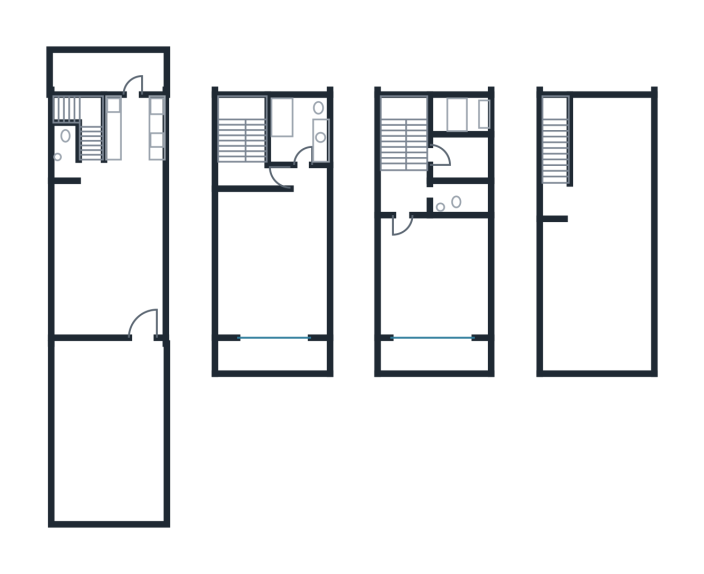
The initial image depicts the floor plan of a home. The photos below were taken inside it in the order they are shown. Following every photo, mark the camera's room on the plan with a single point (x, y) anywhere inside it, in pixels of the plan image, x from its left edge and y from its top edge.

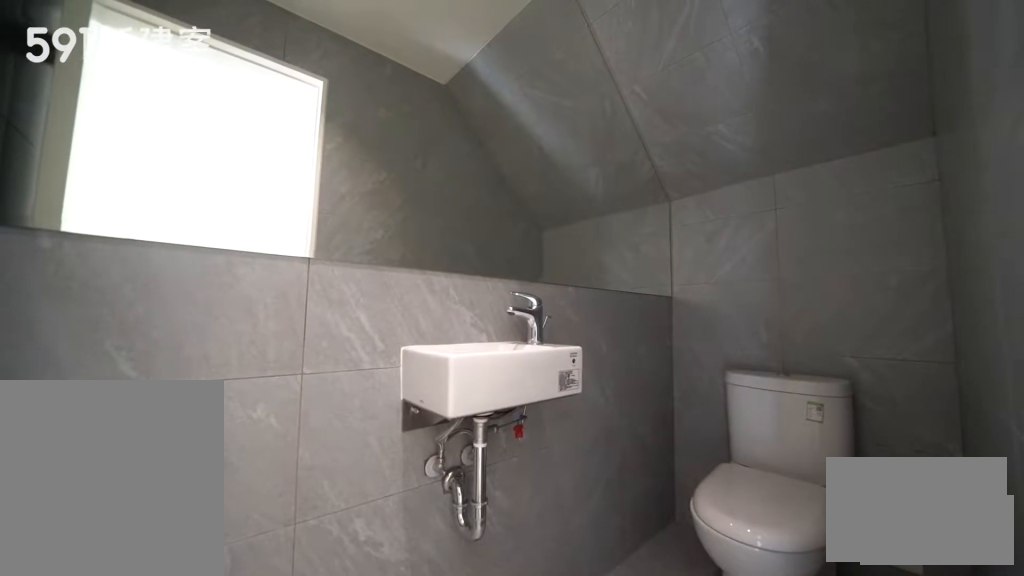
(64, 151)
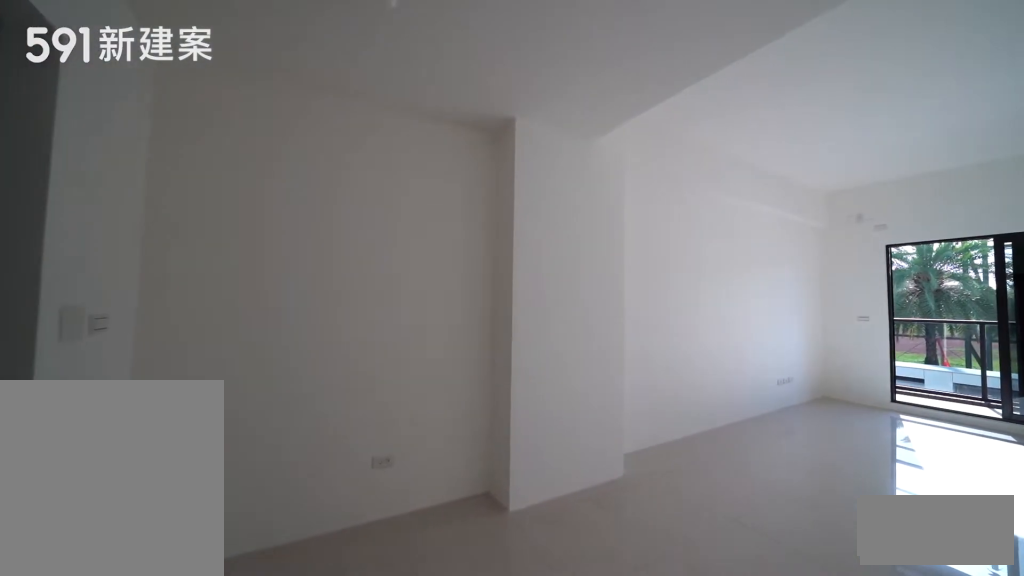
(273, 260)
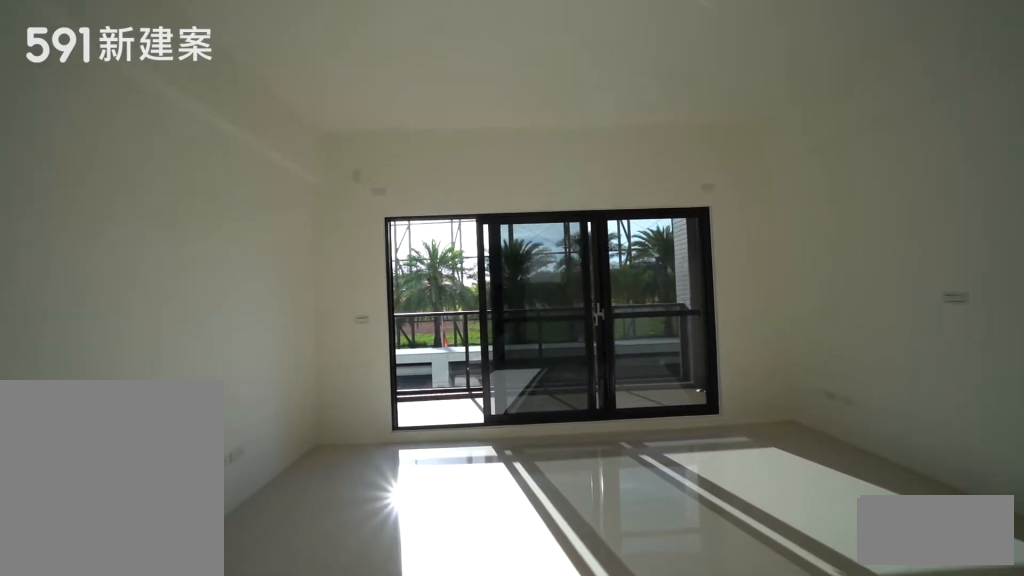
(273, 260)
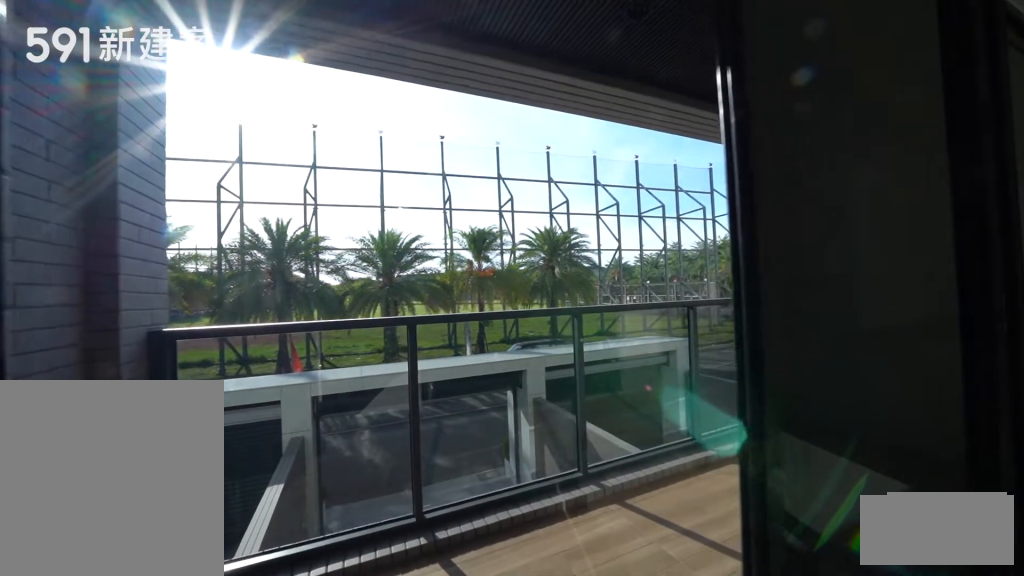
(272, 360)
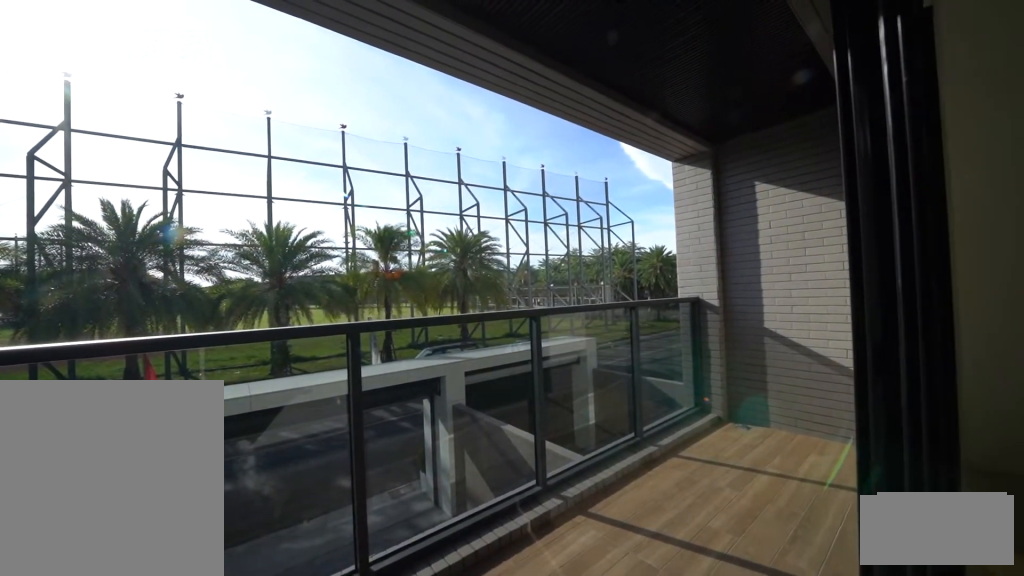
(272, 360)
